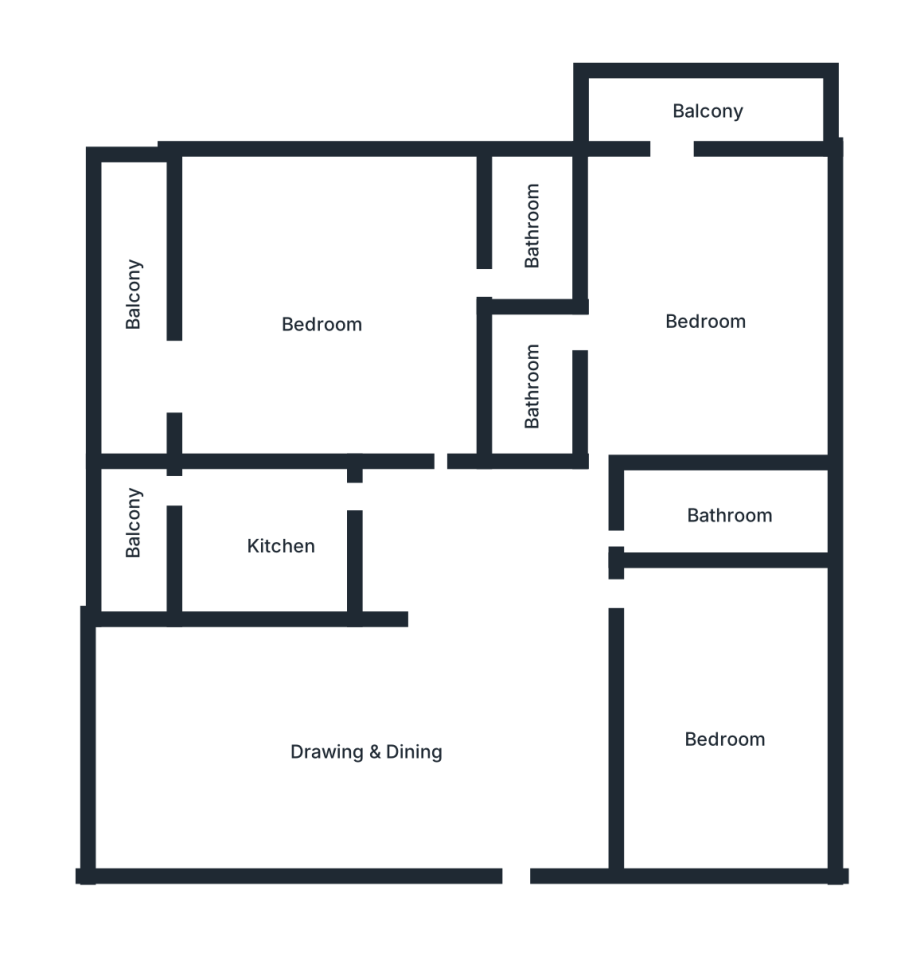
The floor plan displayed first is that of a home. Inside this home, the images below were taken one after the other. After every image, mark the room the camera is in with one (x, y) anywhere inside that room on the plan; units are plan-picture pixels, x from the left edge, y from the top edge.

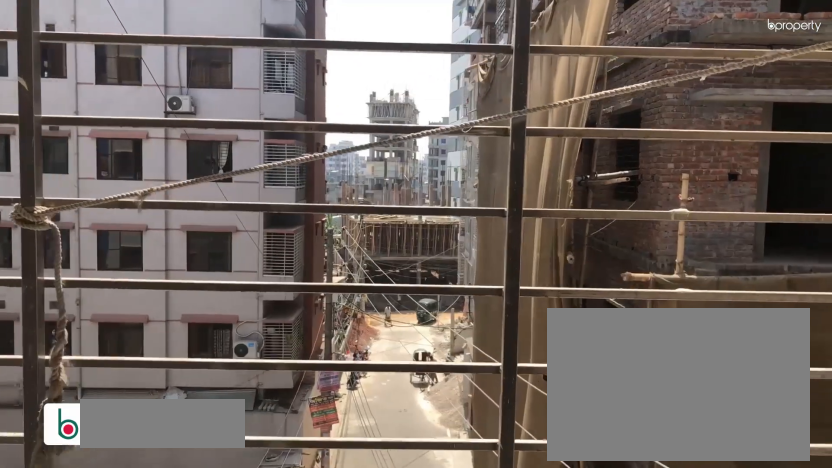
(138, 371)
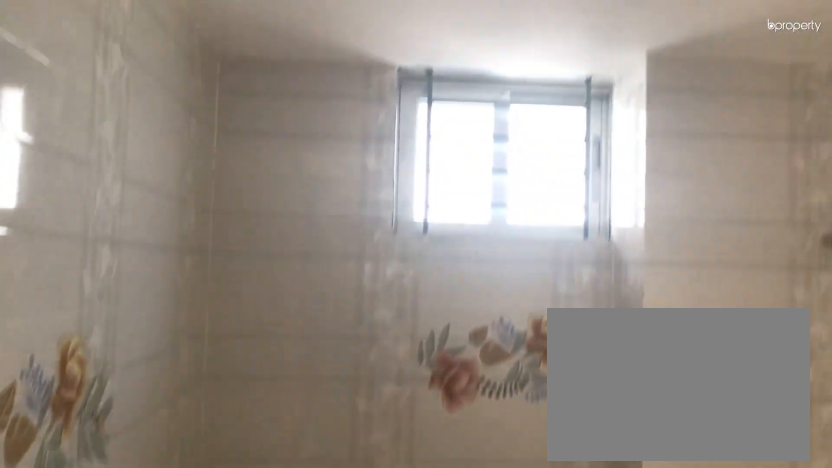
(530, 234)
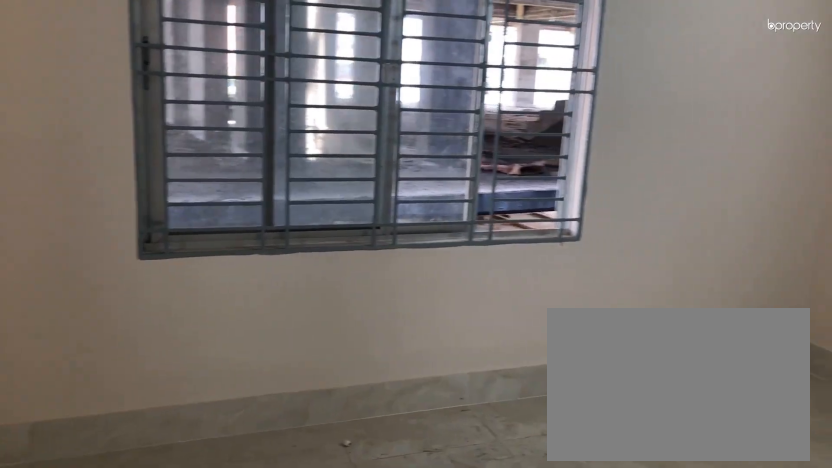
(705, 315)
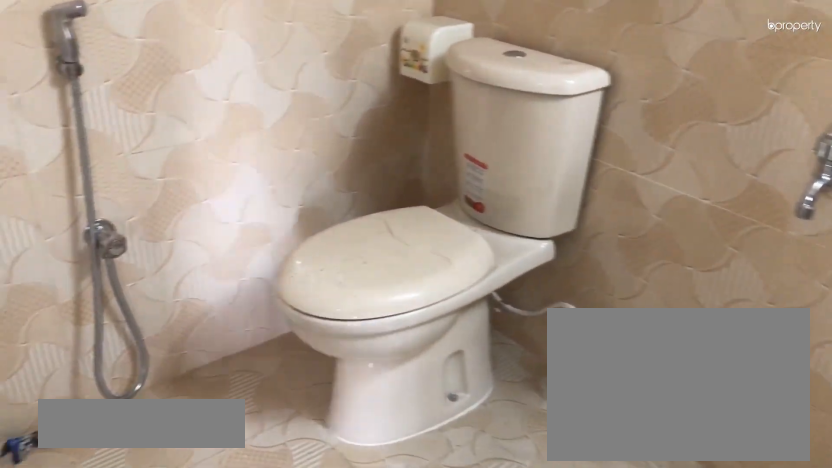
(530, 375)
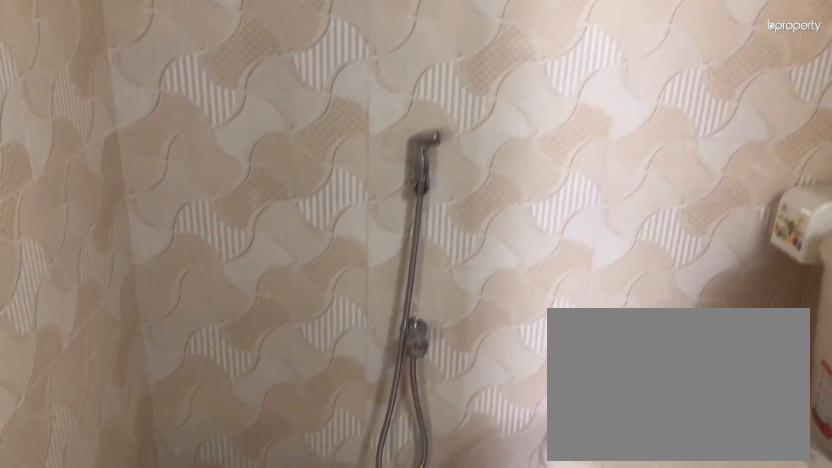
(530, 375)
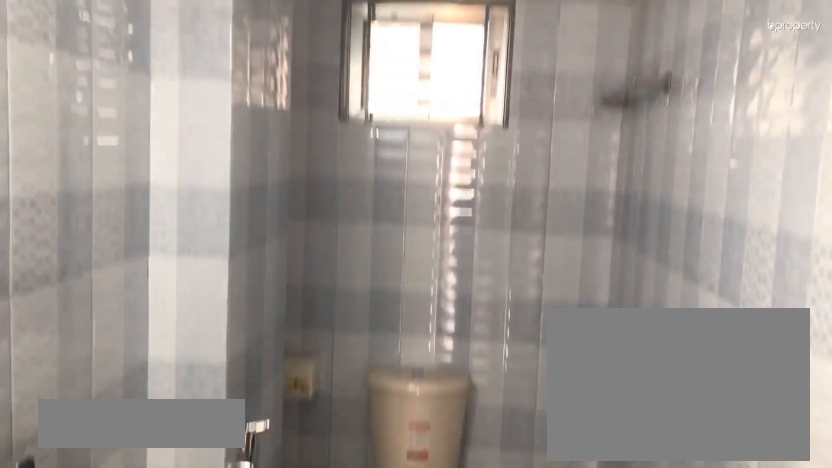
(734, 512)
